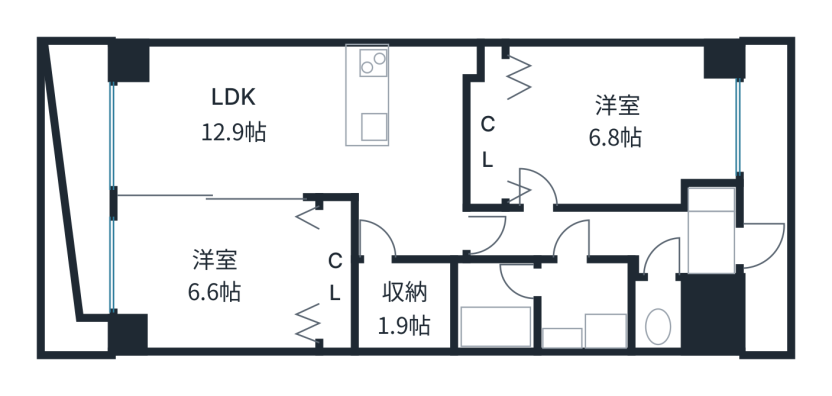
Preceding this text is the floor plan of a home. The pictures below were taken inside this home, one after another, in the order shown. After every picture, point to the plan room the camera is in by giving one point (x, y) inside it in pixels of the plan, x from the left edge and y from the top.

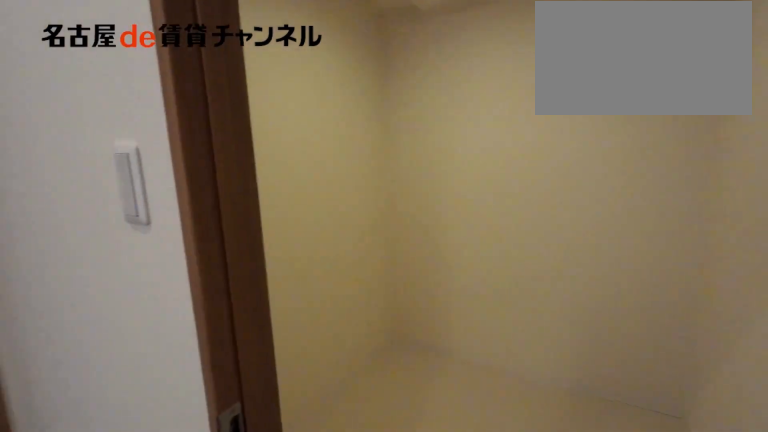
(403, 305)
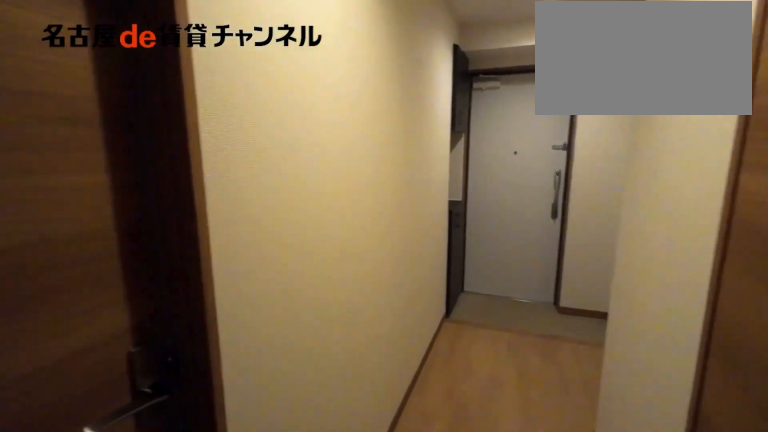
(584, 235)
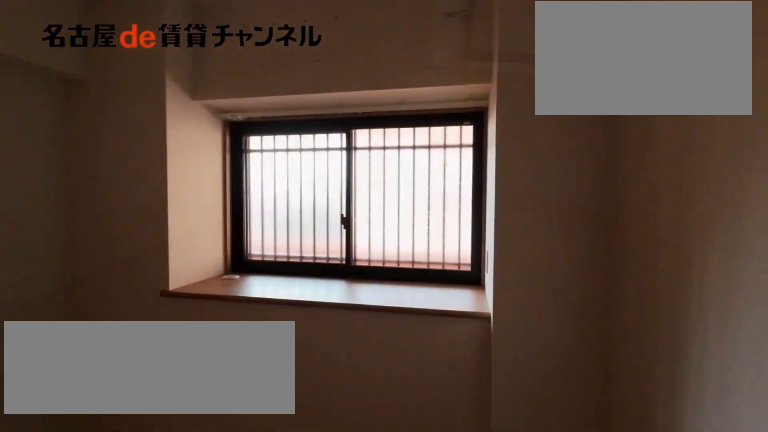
(616, 123)
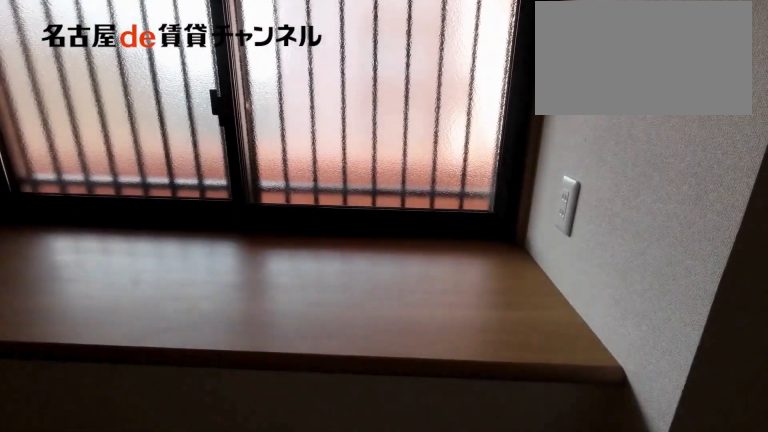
(616, 123)
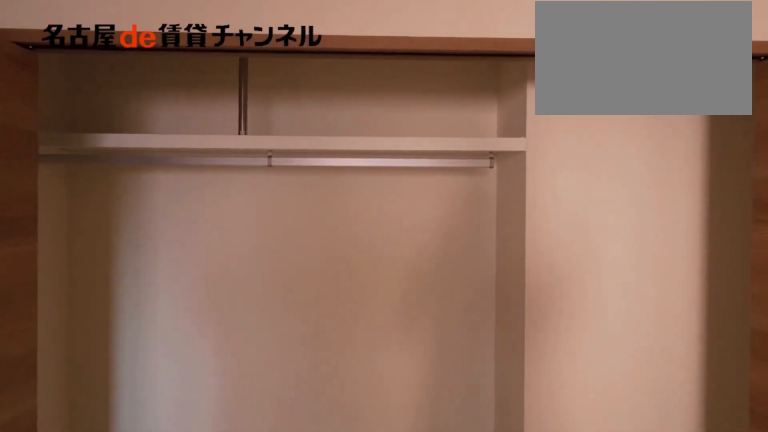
(487, 132)
